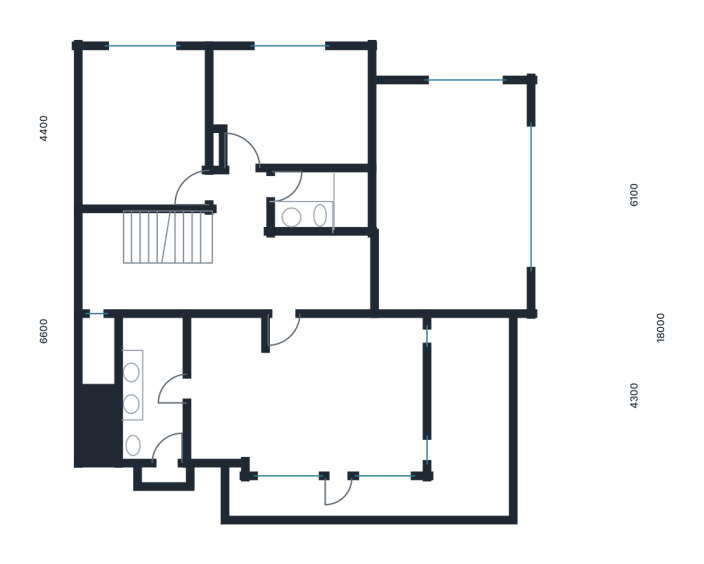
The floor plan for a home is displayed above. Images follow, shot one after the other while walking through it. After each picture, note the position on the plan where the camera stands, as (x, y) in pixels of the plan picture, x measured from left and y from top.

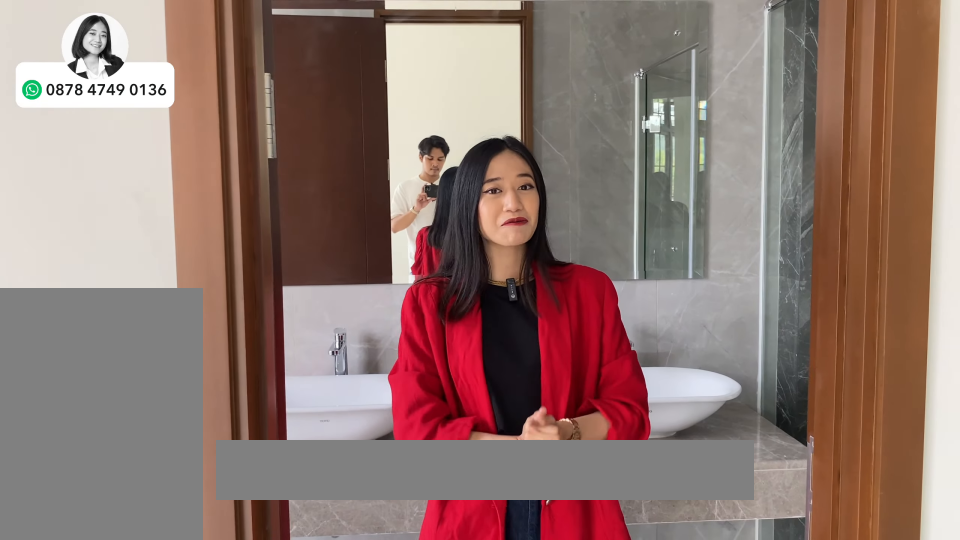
(162, 380)
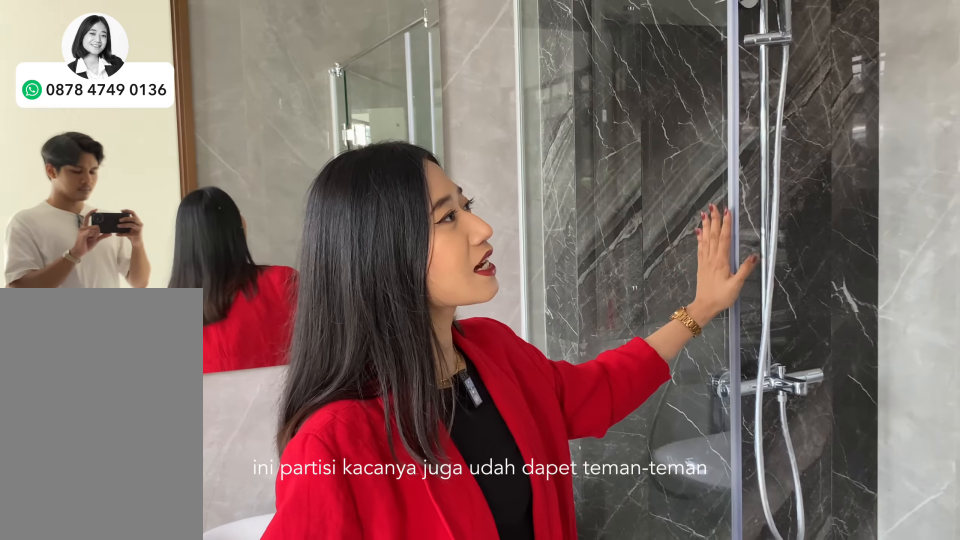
(162, 380)
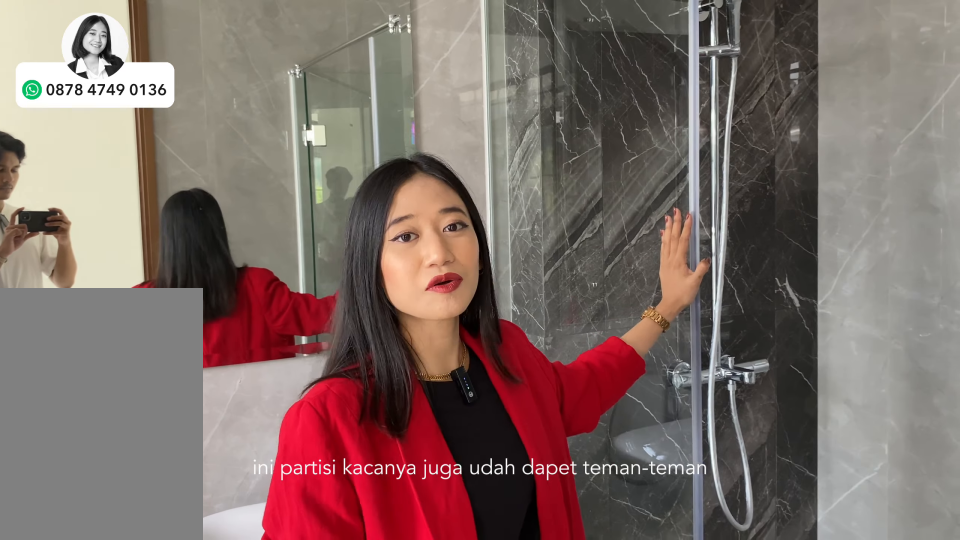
(162, 380)
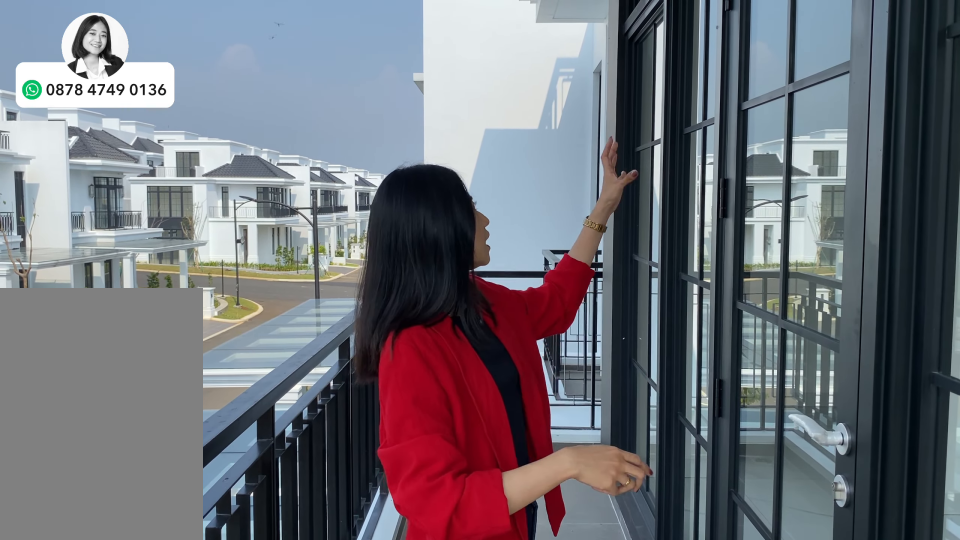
(369, 501)
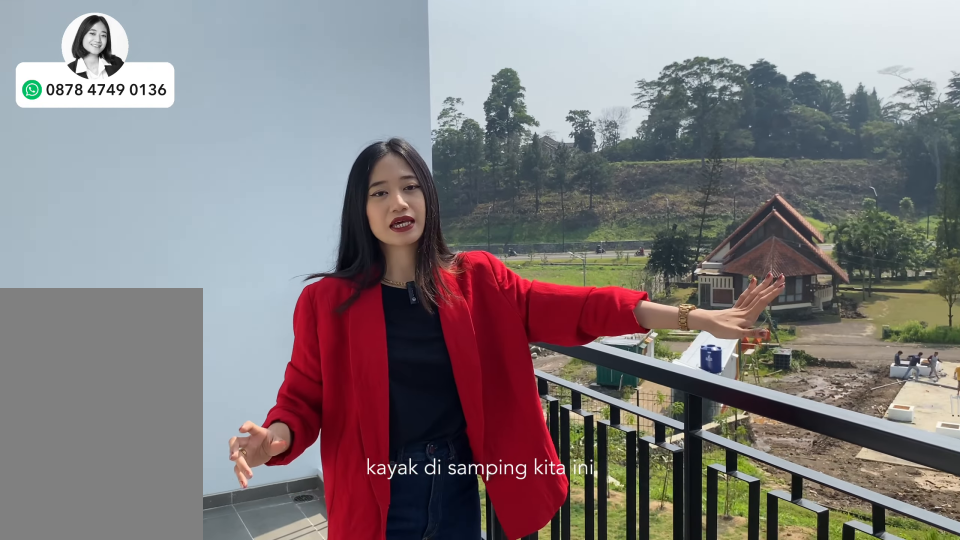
(479, 405)
